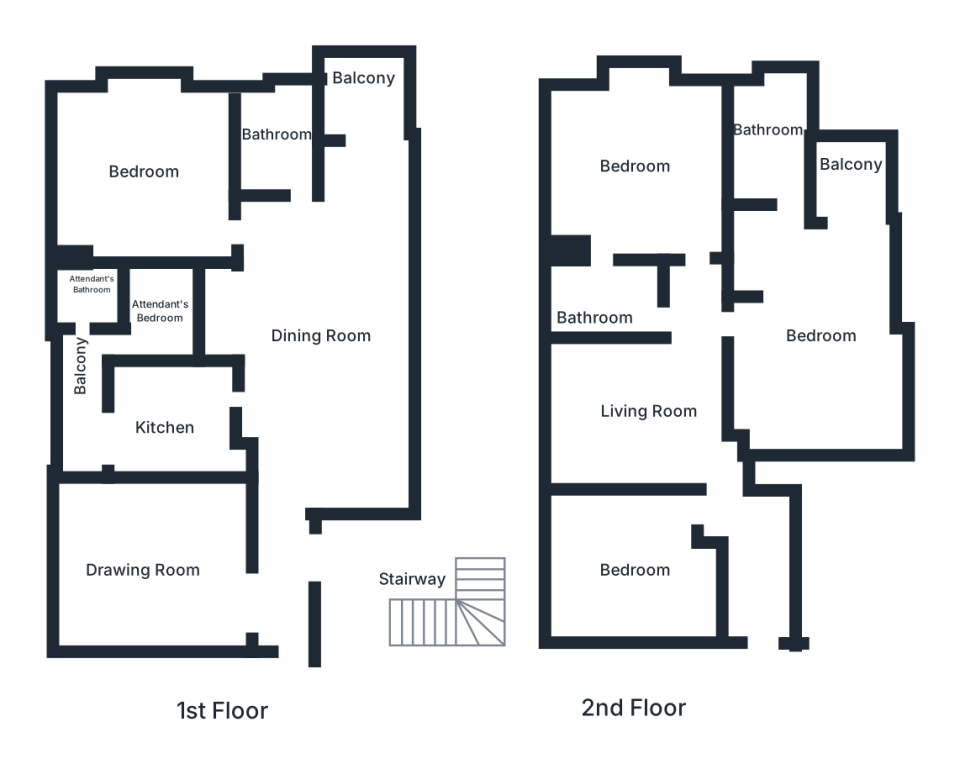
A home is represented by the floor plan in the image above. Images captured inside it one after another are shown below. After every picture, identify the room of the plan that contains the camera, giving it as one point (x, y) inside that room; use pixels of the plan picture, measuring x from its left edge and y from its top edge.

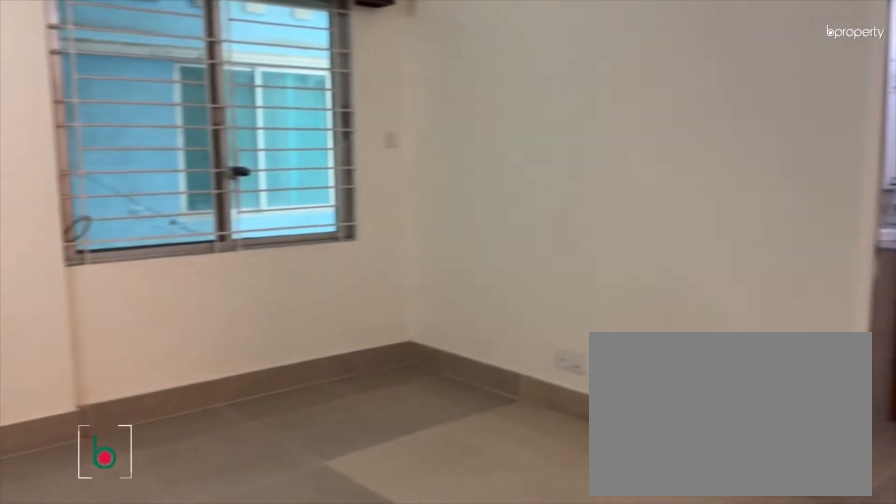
(635, 401)
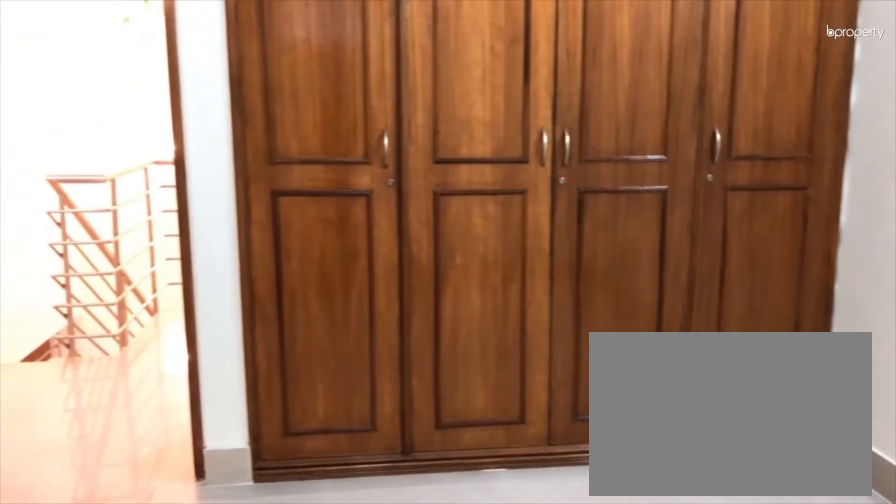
(627, 571)
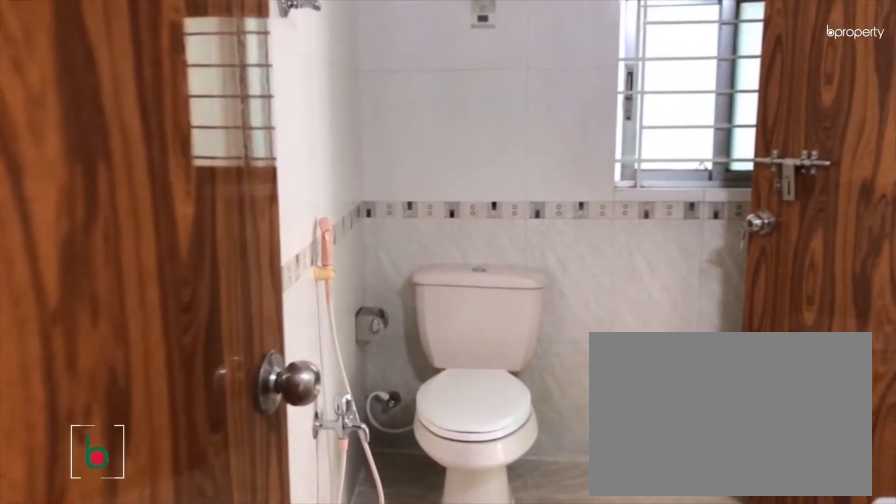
(615, 301)
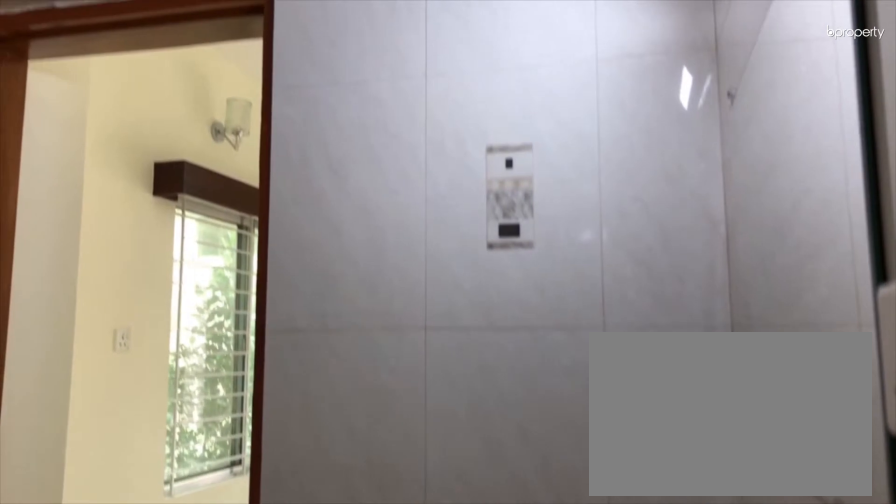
(615, 301)
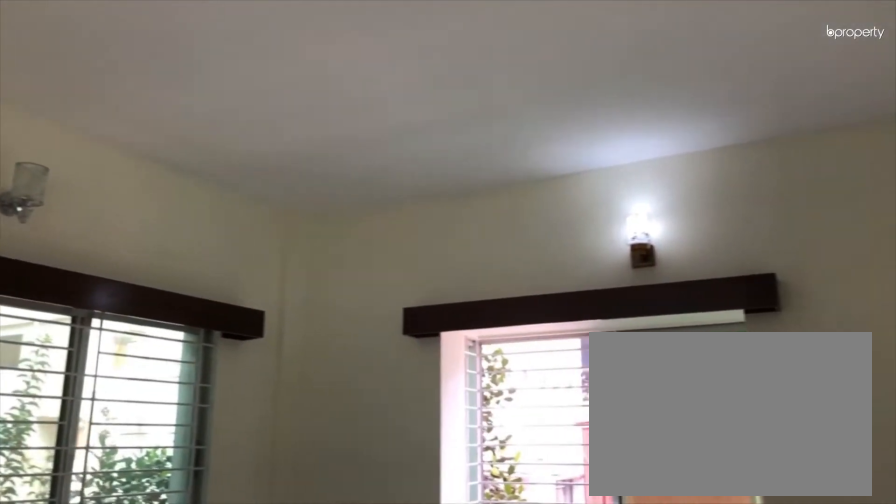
(620, 155)
